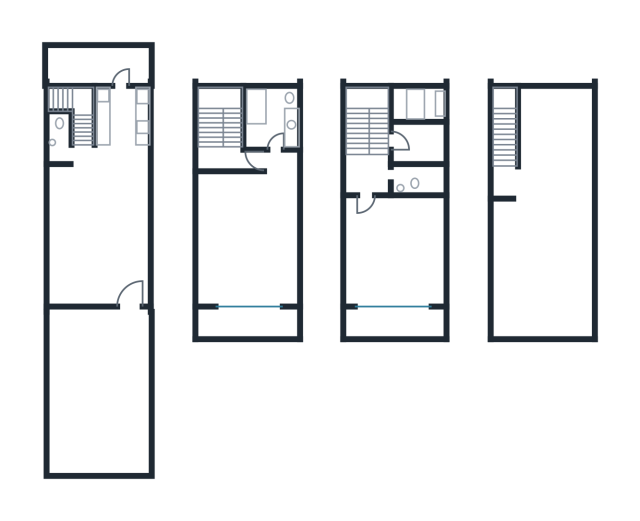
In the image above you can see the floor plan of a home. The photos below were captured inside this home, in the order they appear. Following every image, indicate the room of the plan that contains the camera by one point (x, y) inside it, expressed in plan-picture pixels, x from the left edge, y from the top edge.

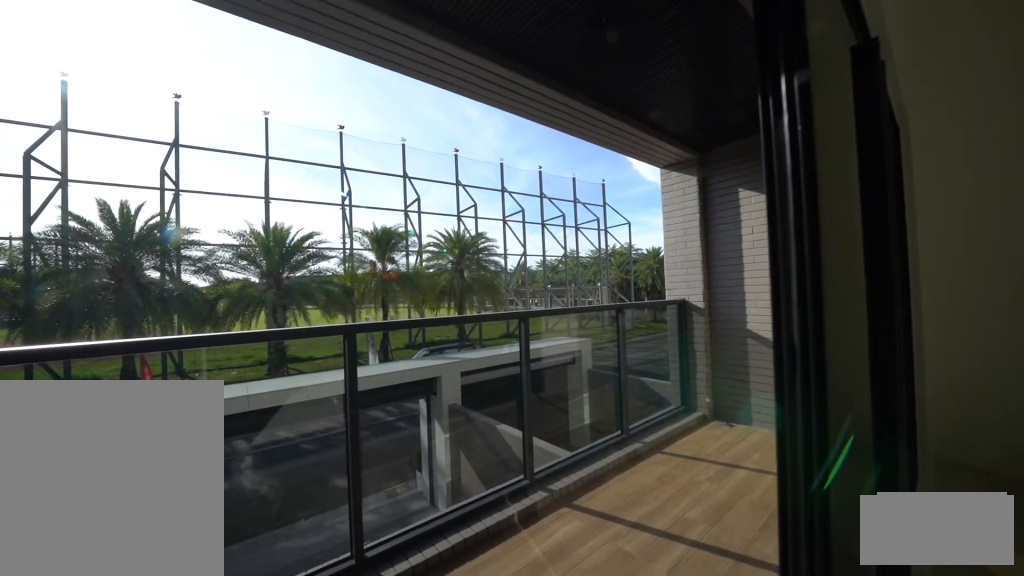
(247, 327)
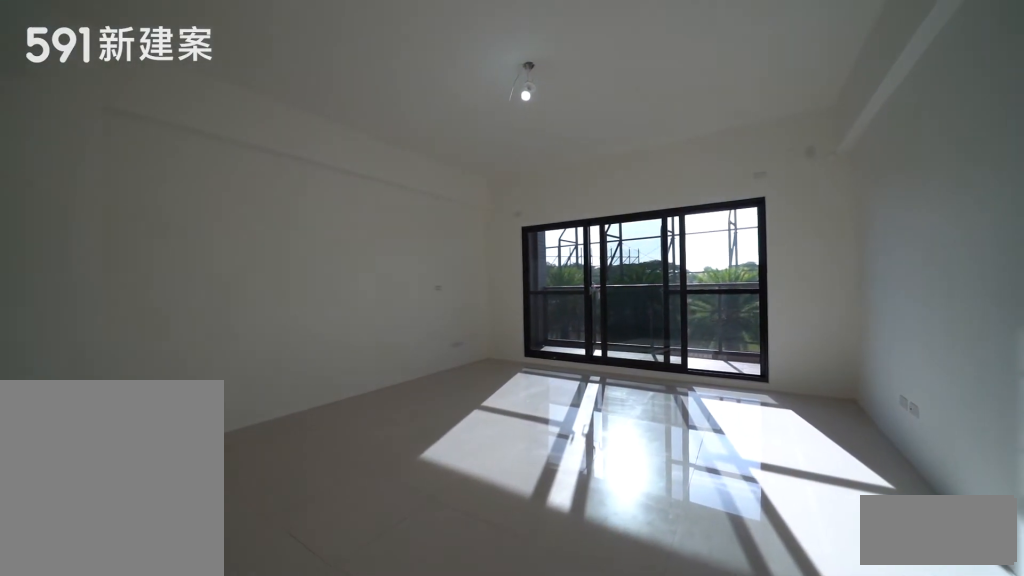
(397, 255)
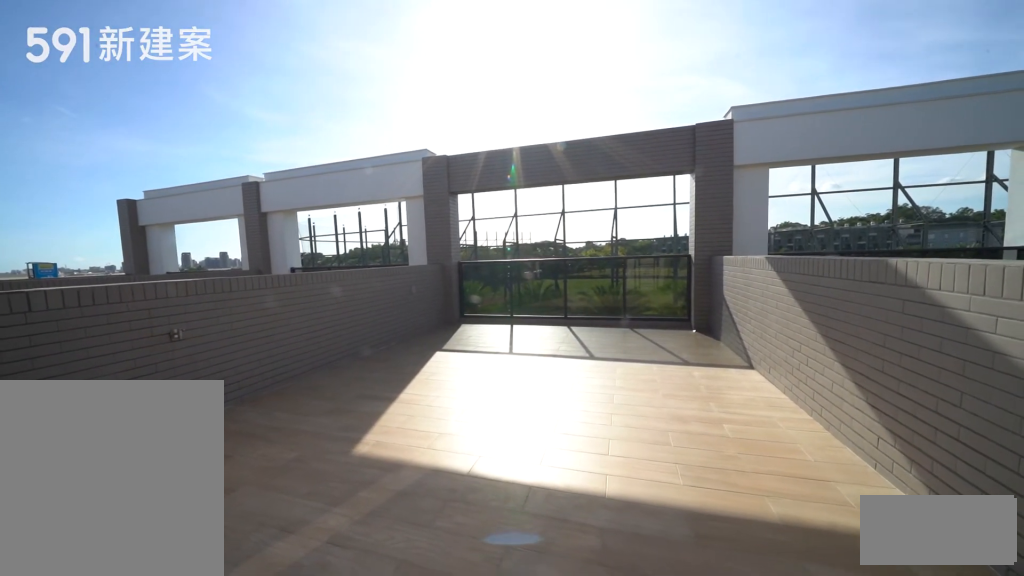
(546, 226)
